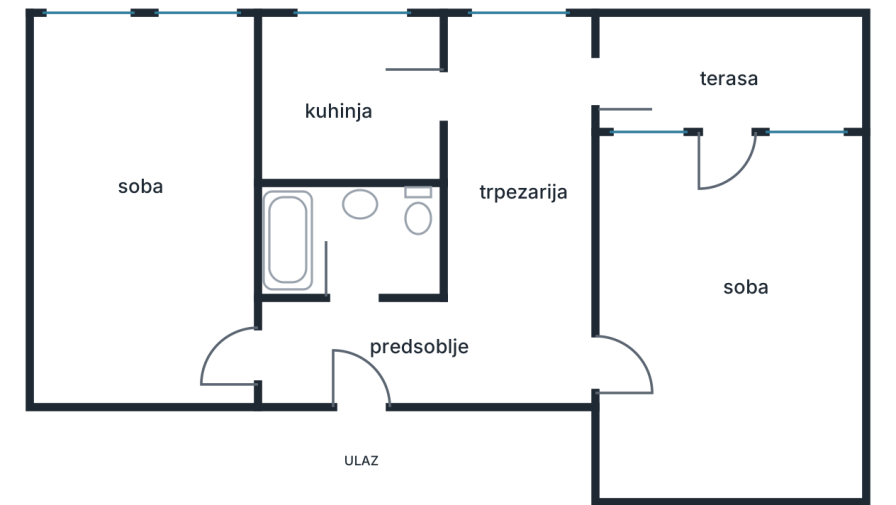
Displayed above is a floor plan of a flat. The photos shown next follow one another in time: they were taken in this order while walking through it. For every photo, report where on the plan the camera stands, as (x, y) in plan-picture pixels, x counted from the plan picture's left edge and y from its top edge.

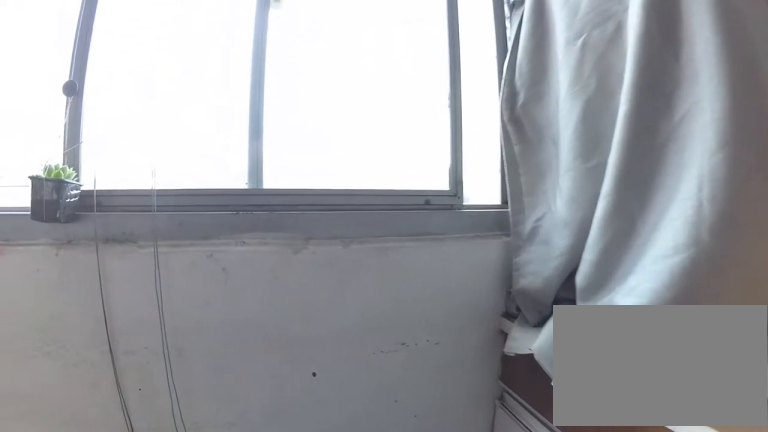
(787, 108)
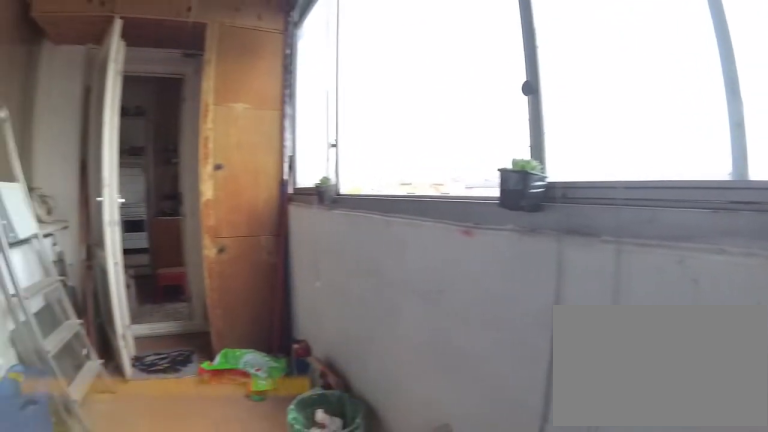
(805, 111)
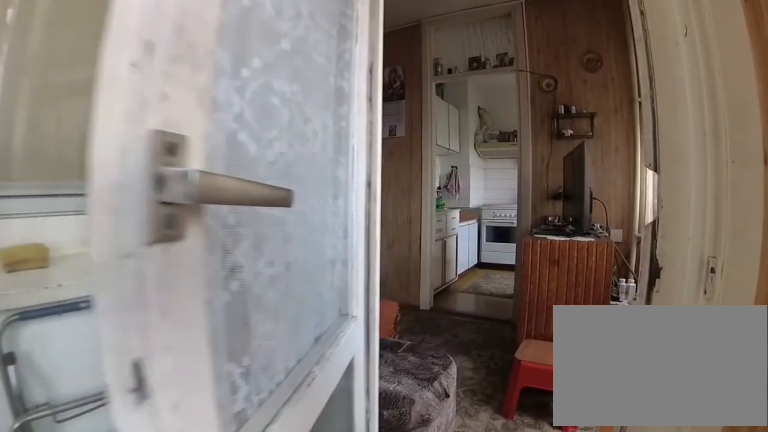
(666, 89)
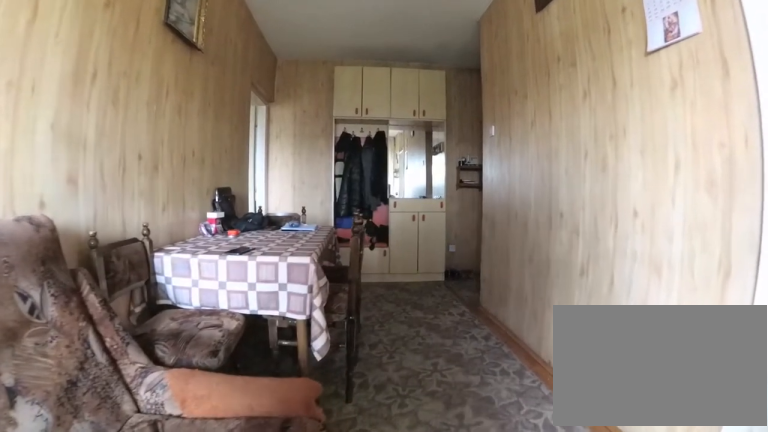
(531, 109)
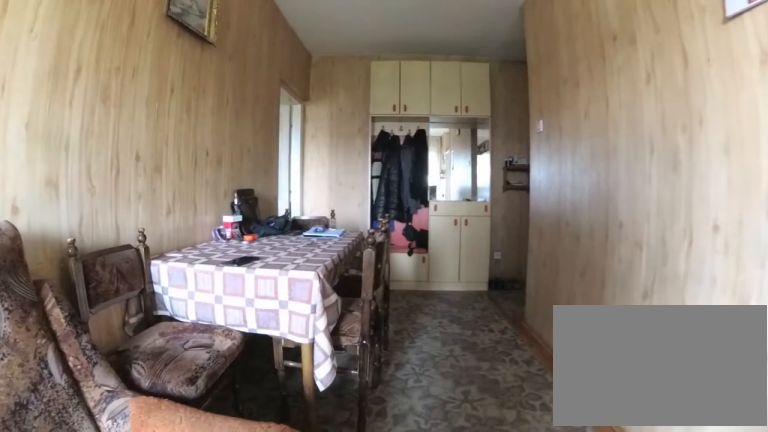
(527, 128)
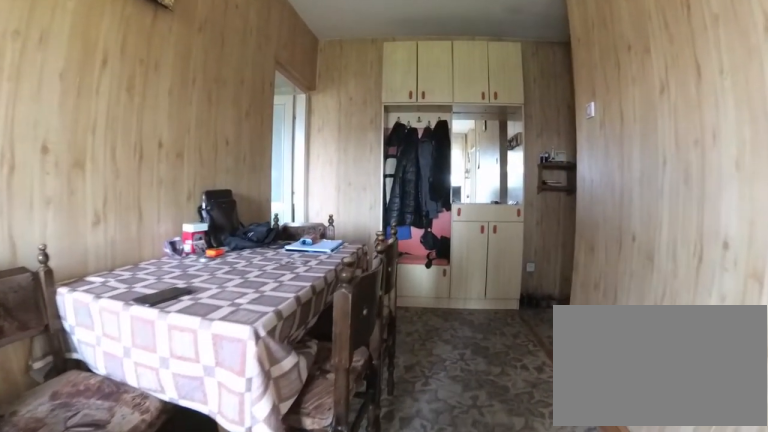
(523, 154)
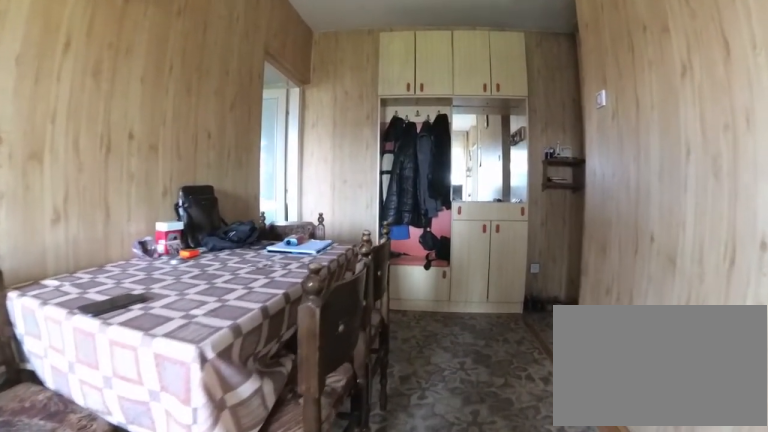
(522, 163)
